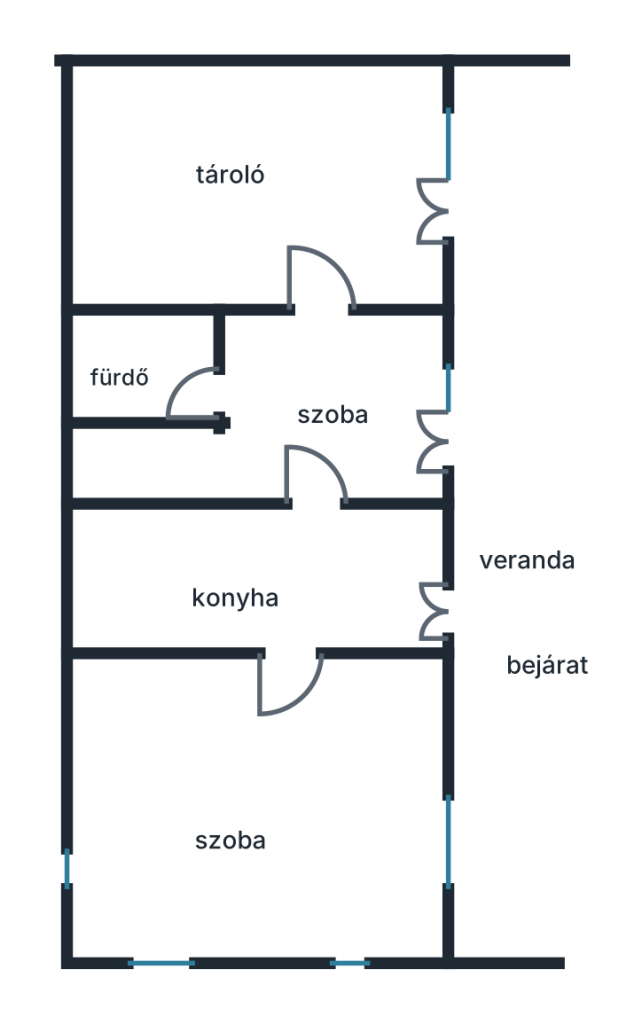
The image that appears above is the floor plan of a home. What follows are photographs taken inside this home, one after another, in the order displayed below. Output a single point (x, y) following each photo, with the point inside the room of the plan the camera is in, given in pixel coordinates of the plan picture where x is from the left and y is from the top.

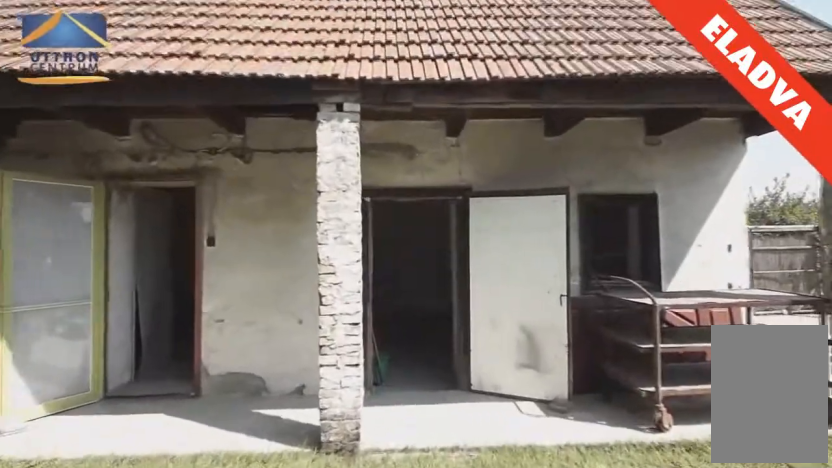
(542, 236)
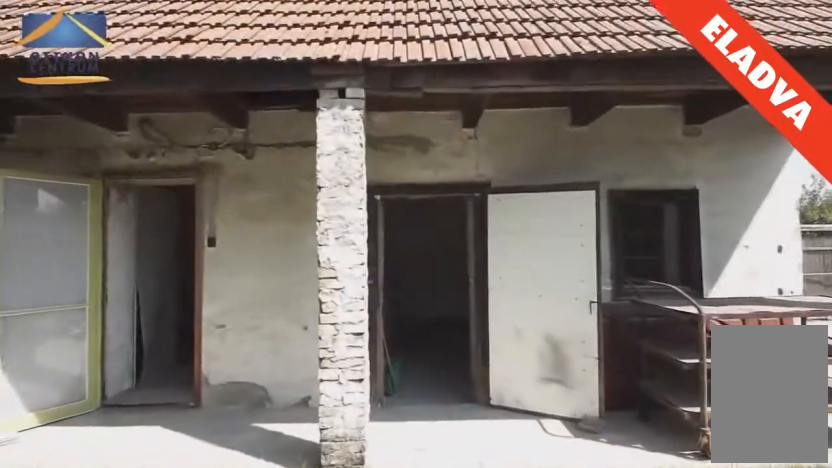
(527, 217)
